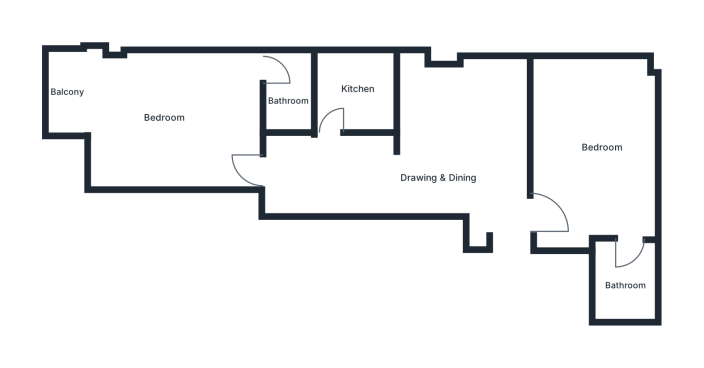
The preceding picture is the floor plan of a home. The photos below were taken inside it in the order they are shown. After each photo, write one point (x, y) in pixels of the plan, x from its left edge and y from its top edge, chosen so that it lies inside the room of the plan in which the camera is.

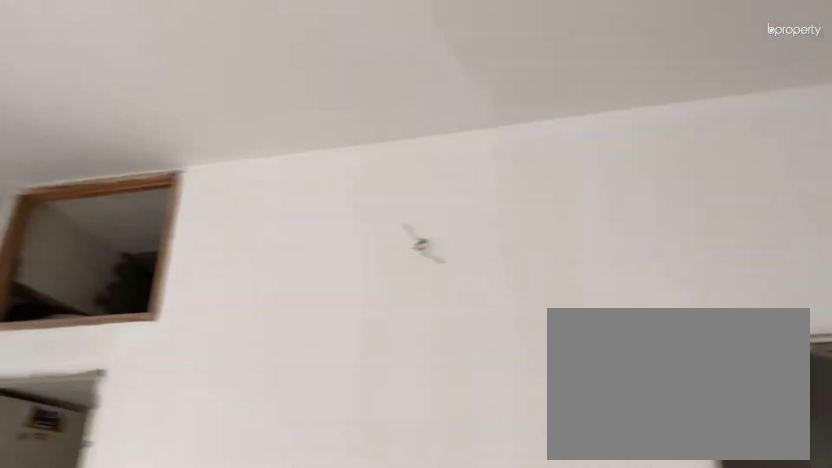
(169, 122)
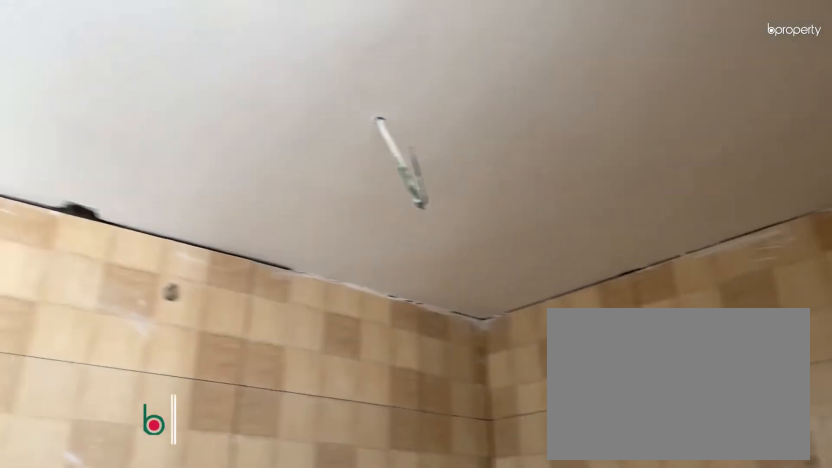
(287, 100)
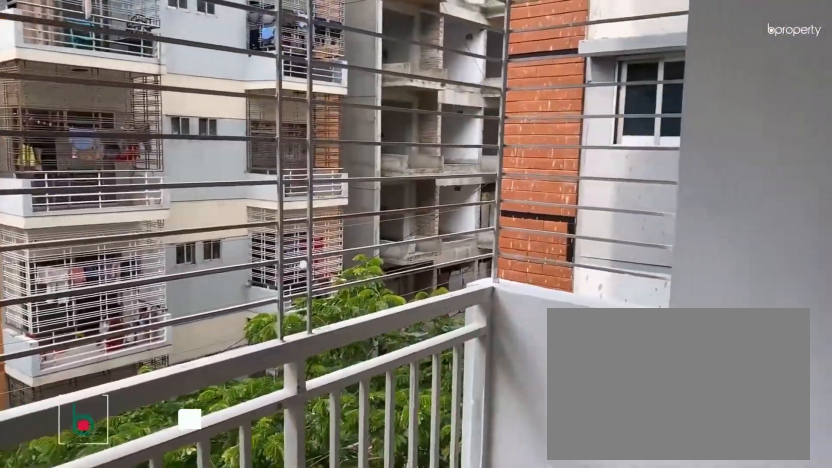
(71, 90)
